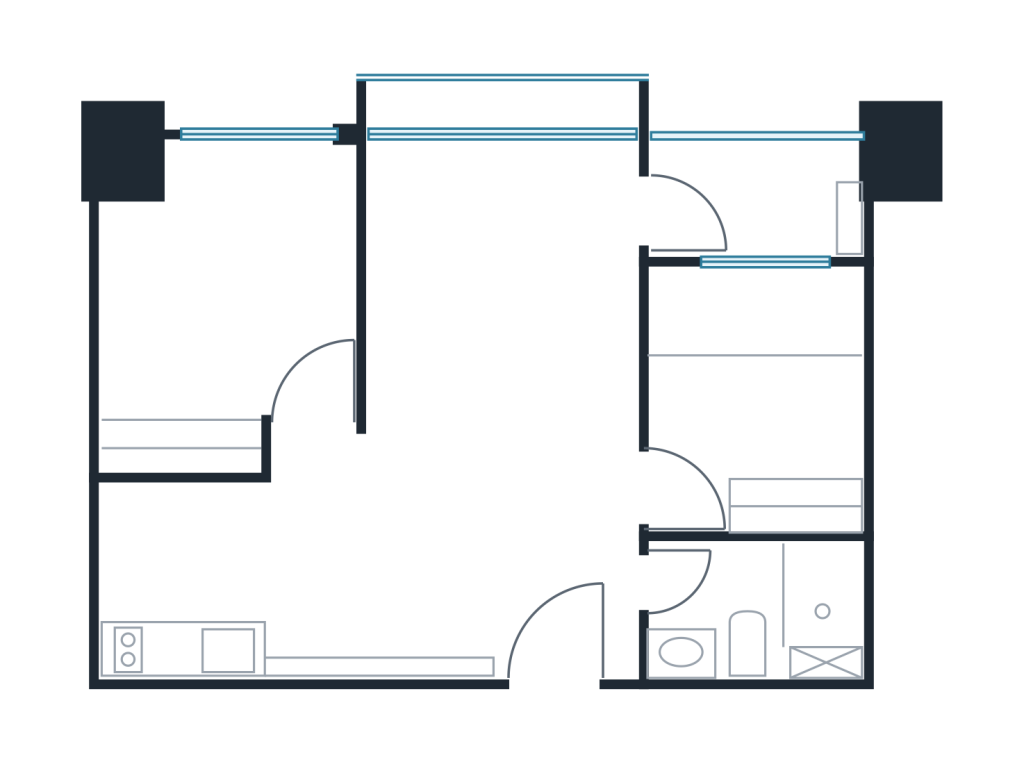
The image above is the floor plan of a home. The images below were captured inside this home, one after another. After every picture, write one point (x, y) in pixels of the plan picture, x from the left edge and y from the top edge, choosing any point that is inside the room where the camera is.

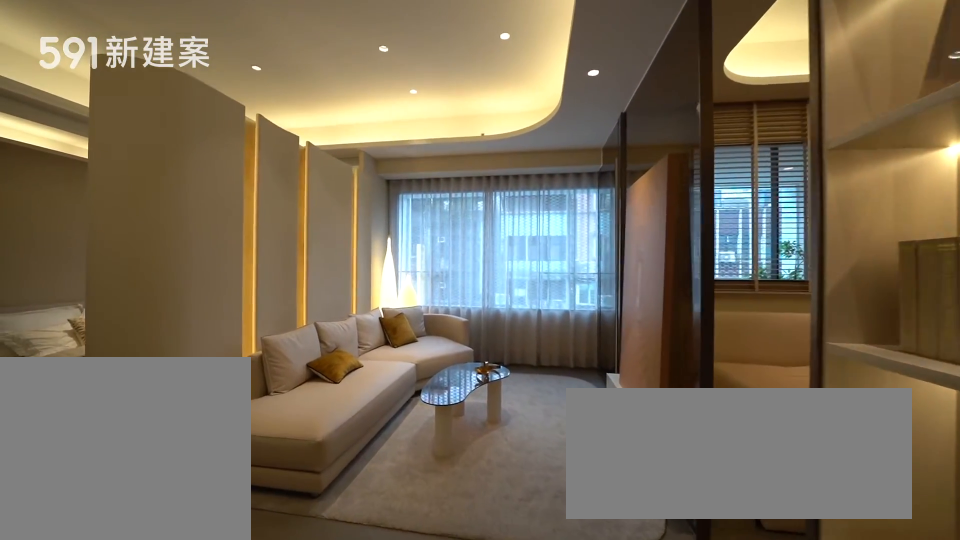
(502, 308)
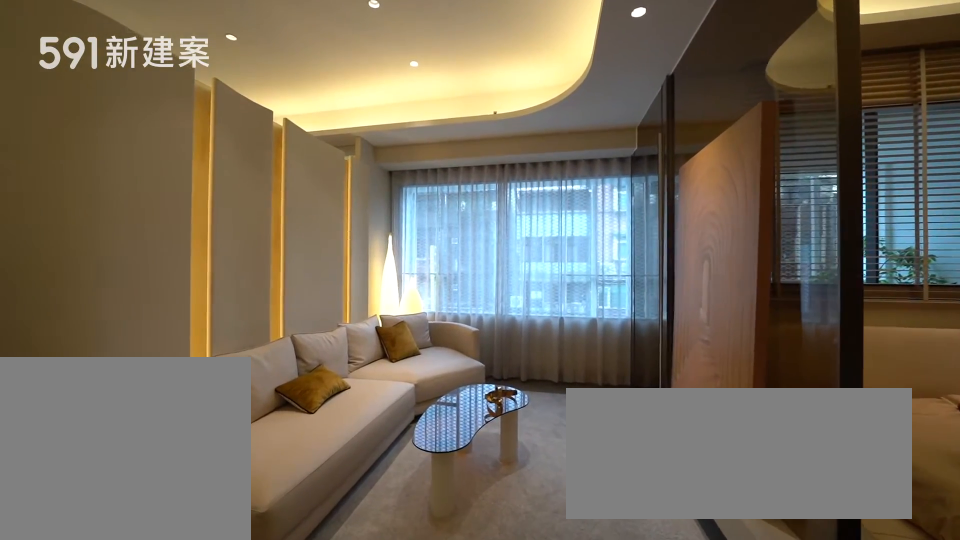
(502, 308)
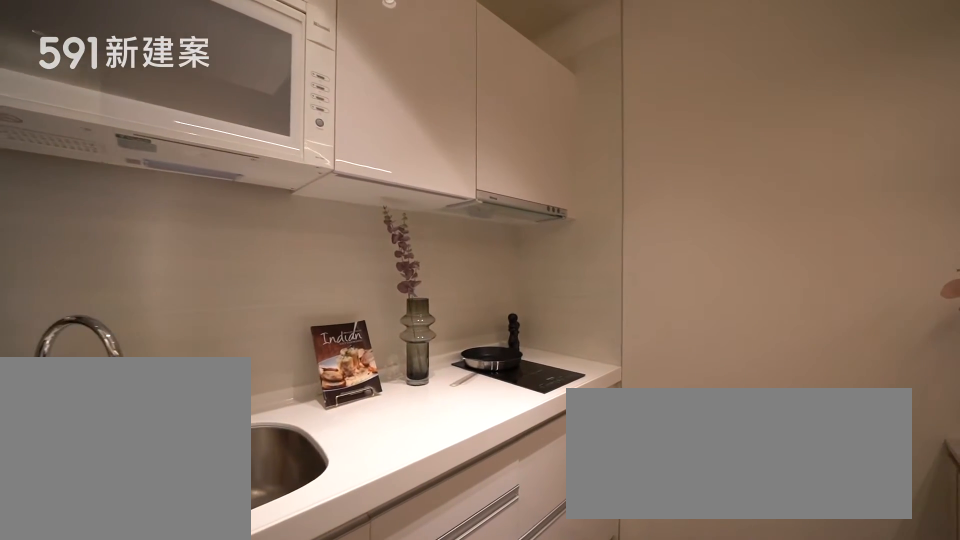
(191, 579)
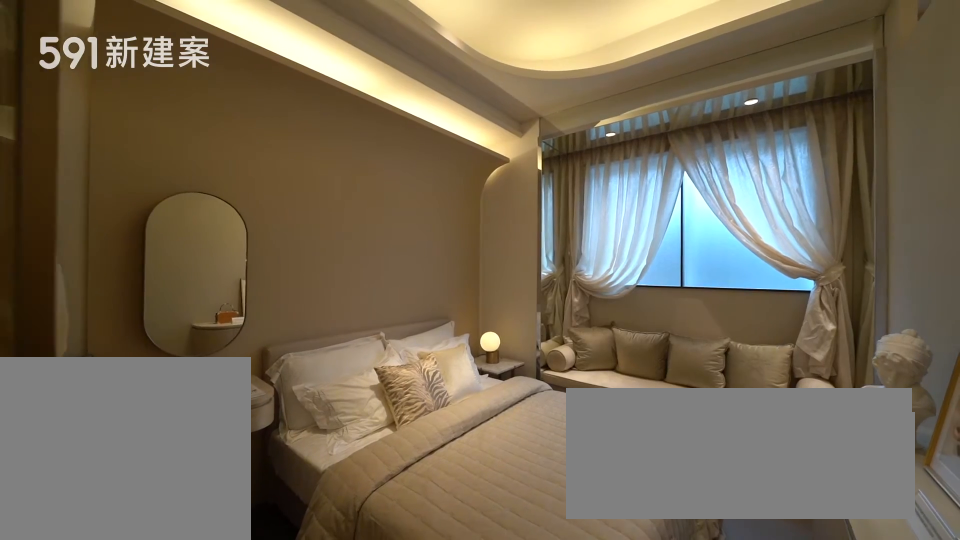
(228, 301)
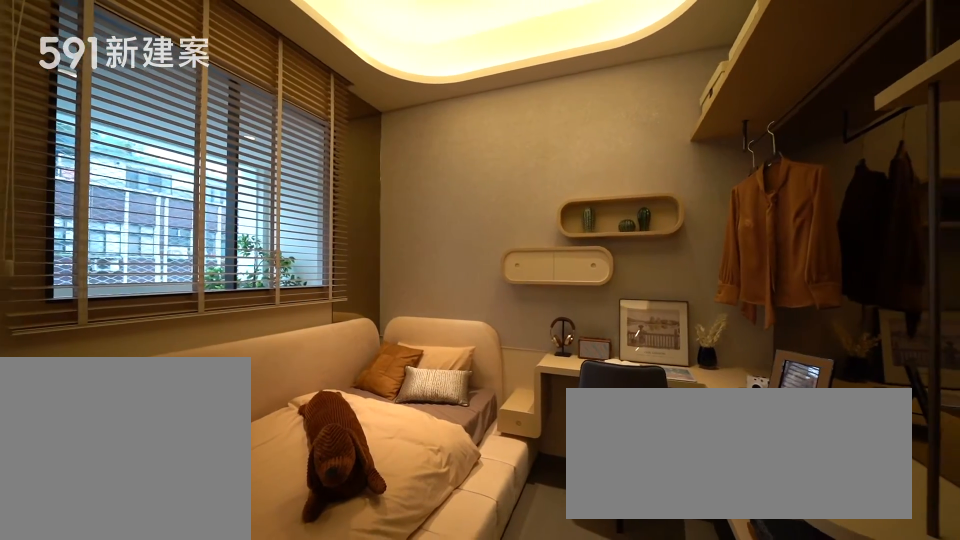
(756, 399)
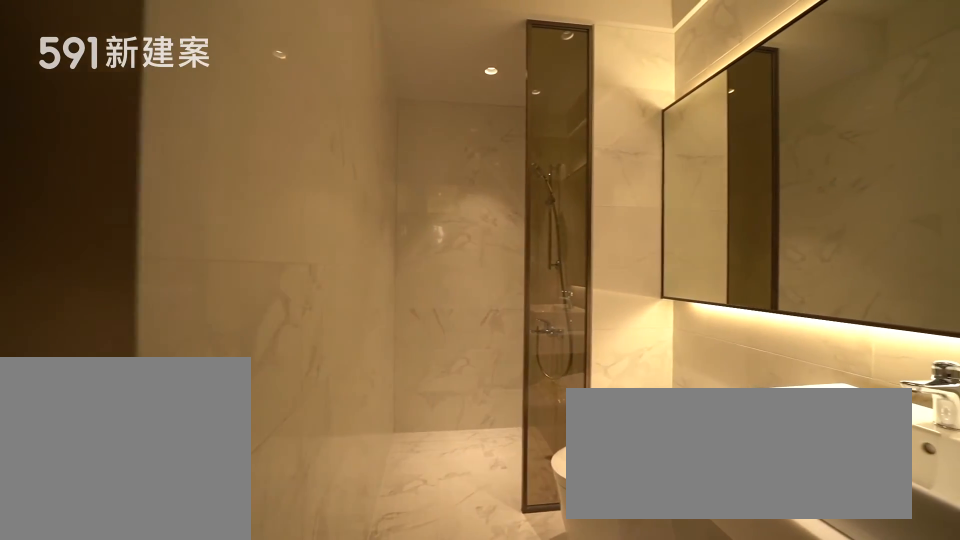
(761, 613)
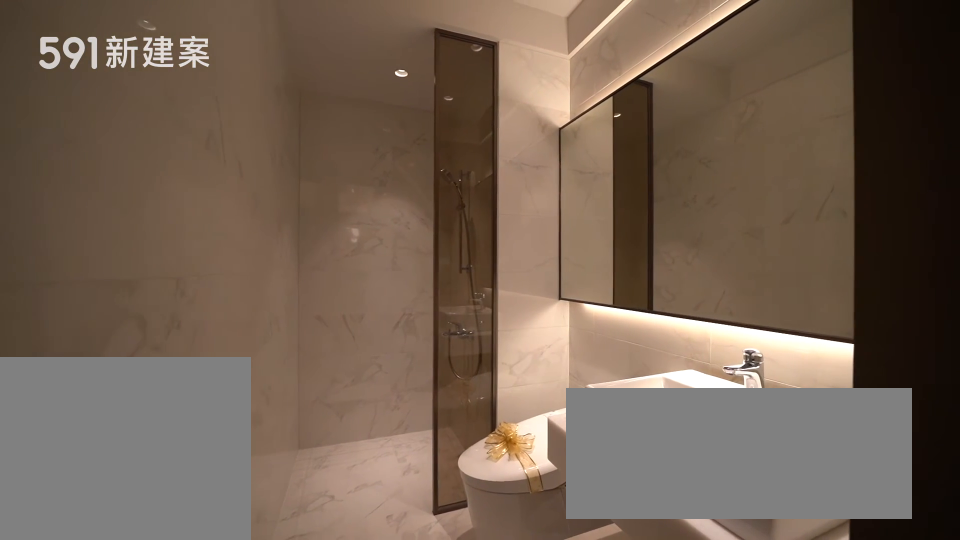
(761, 613)
